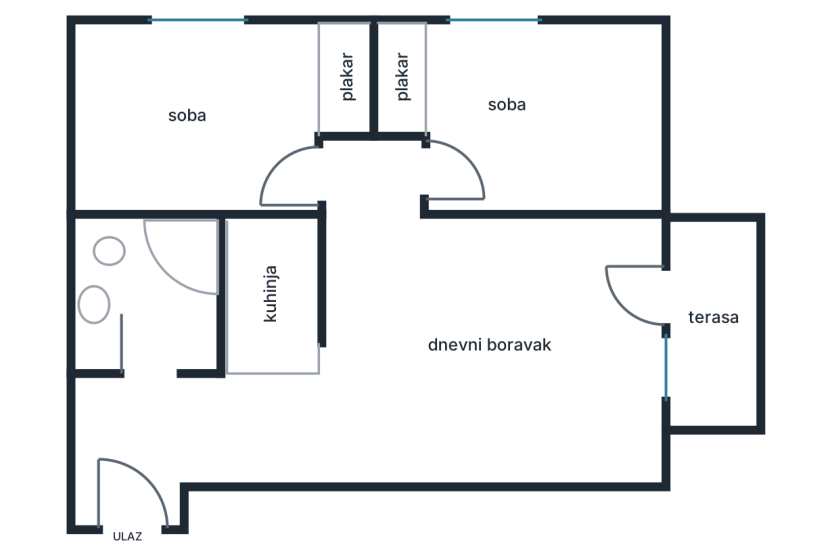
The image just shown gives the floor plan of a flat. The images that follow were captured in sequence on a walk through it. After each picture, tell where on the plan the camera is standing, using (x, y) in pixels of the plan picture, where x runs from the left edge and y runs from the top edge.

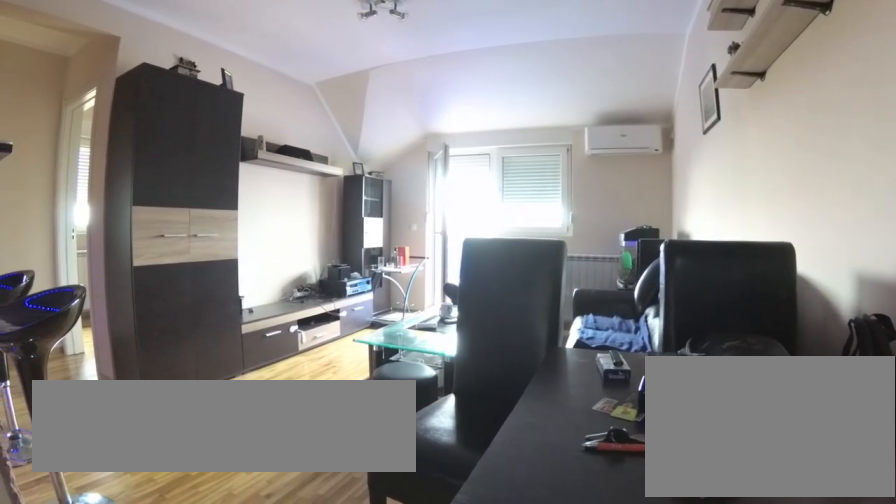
(302, 442)
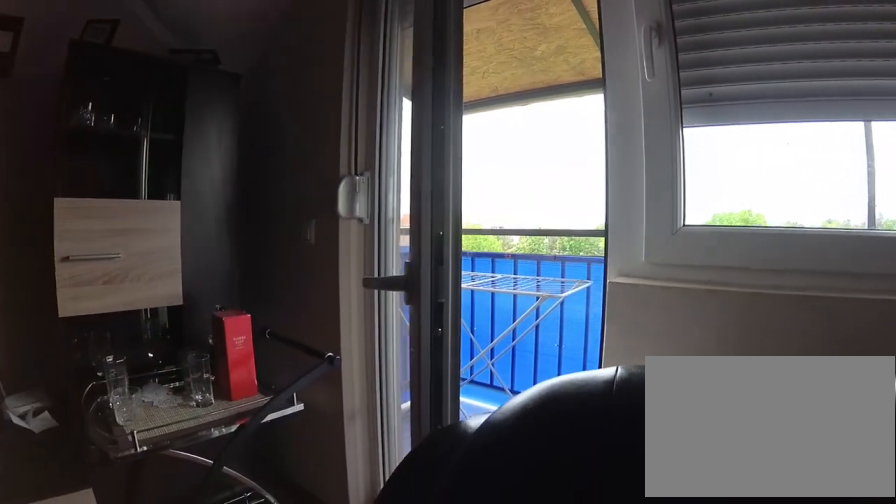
(556, 348)
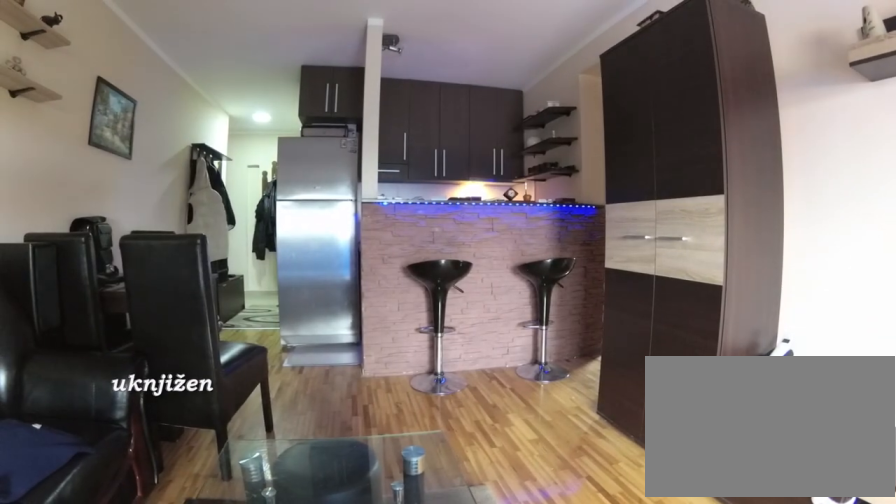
(586, 340)
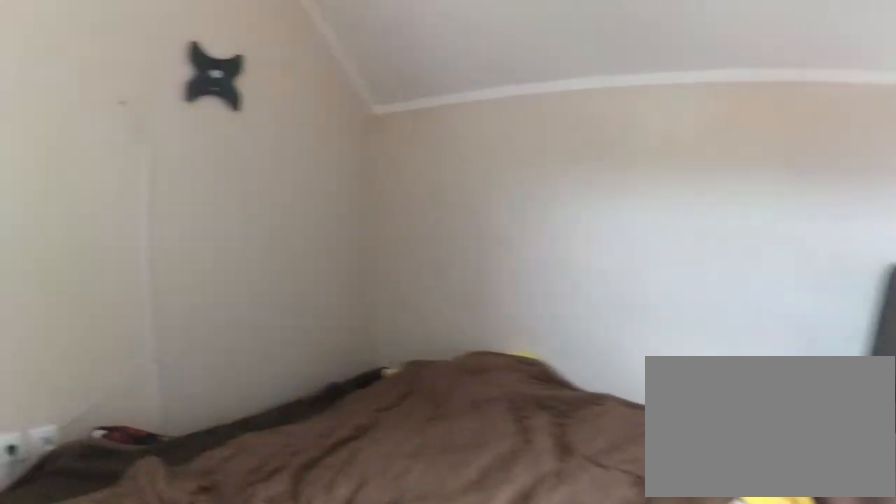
(501, 178)
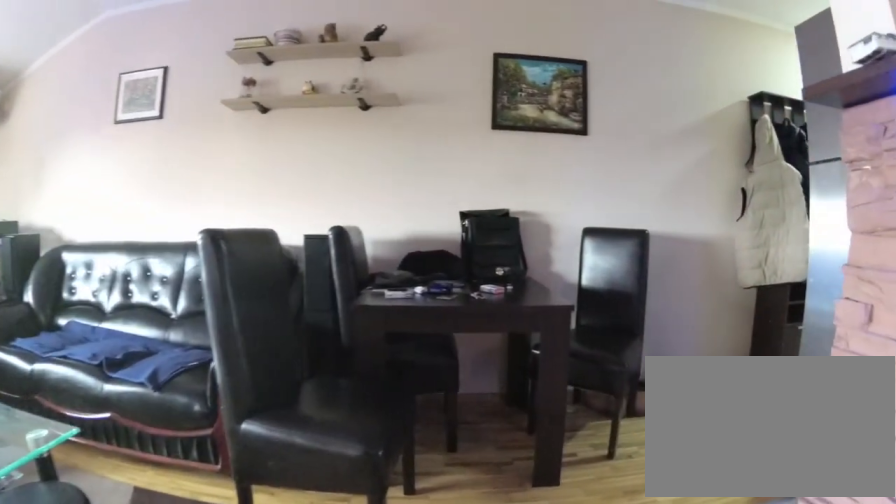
(358, 258)
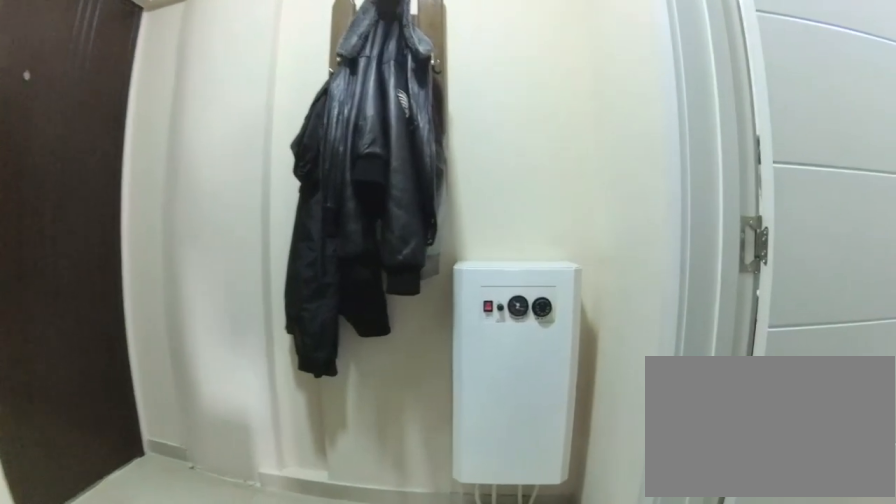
(188, 421)
